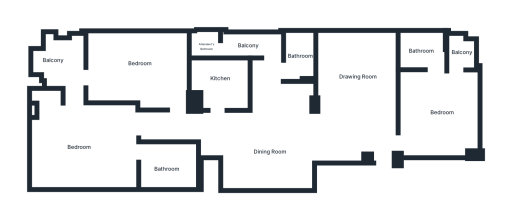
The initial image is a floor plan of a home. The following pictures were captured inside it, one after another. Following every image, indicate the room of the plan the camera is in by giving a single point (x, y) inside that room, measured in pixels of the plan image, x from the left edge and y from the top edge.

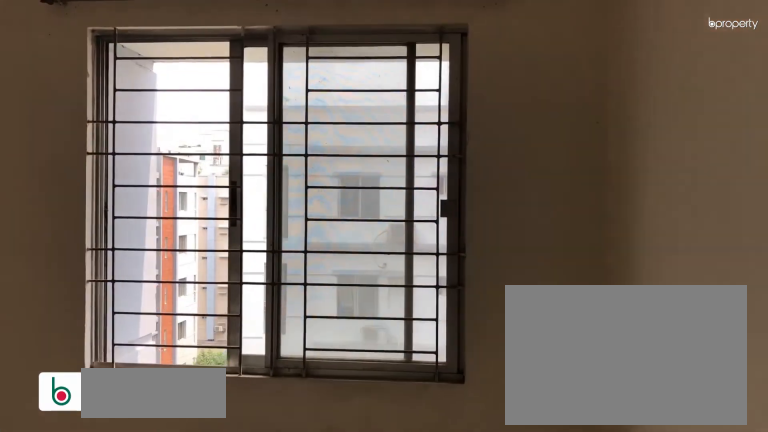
(141, 67)
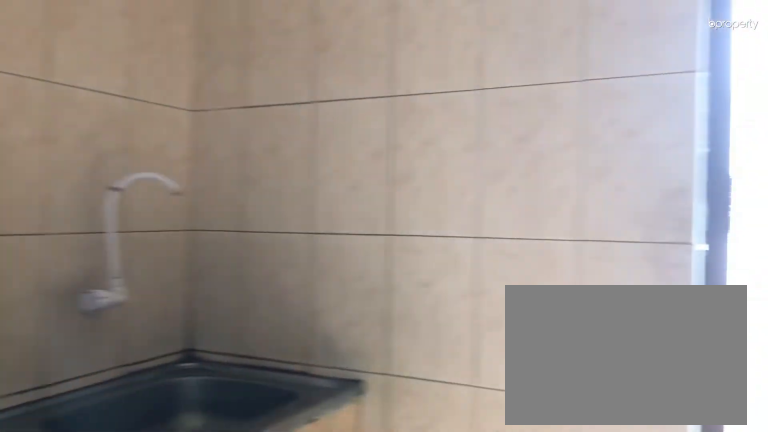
(222, 80)
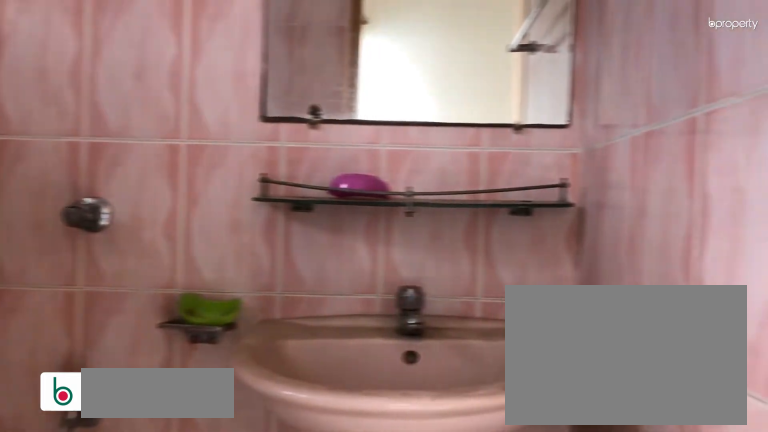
(298, 54)
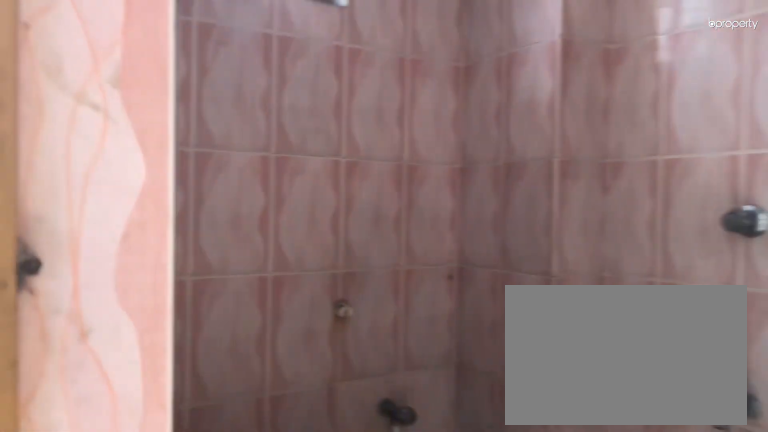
(298, 54)
